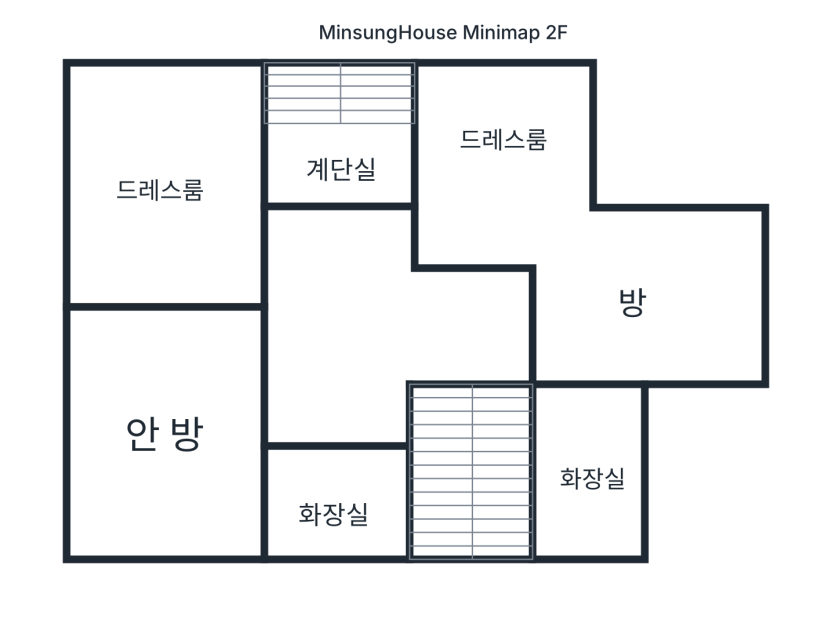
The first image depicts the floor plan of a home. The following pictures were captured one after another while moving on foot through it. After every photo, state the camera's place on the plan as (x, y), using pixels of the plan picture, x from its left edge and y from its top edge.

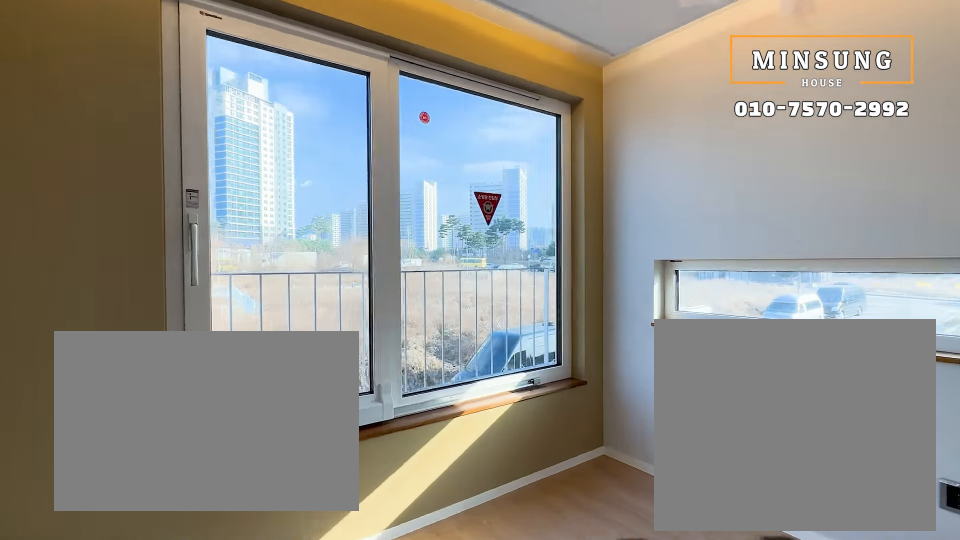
(640, 317)
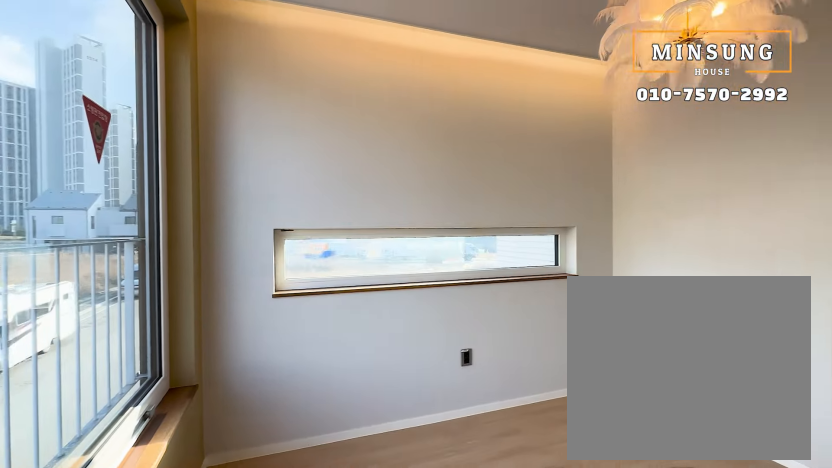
(707, 268)
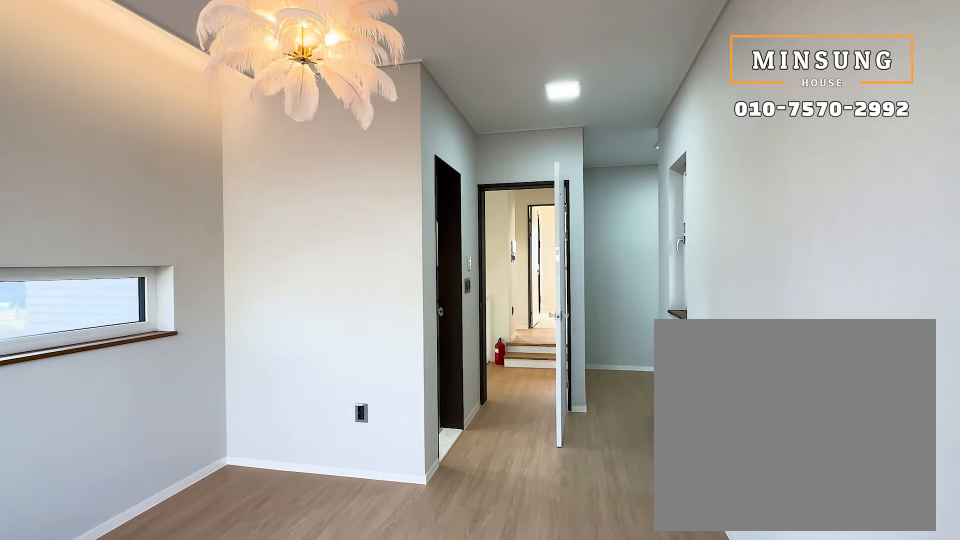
(703, 265)
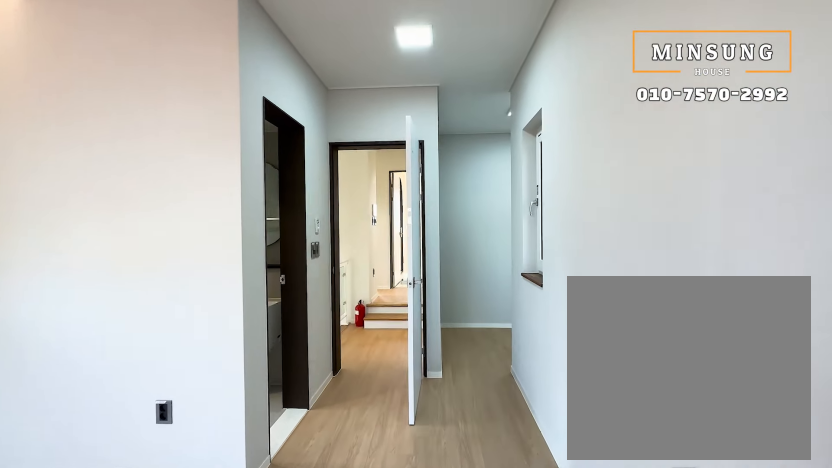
(665, 261)
